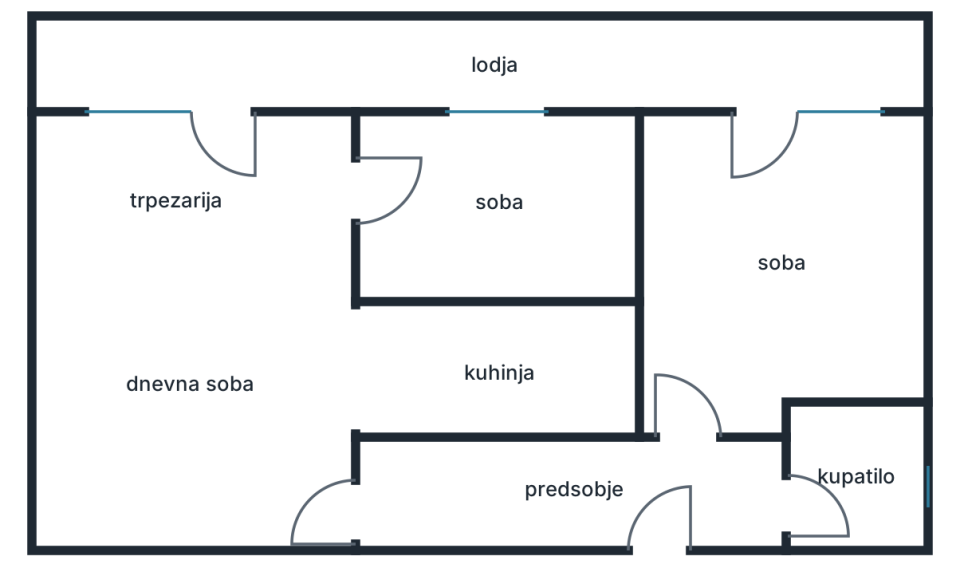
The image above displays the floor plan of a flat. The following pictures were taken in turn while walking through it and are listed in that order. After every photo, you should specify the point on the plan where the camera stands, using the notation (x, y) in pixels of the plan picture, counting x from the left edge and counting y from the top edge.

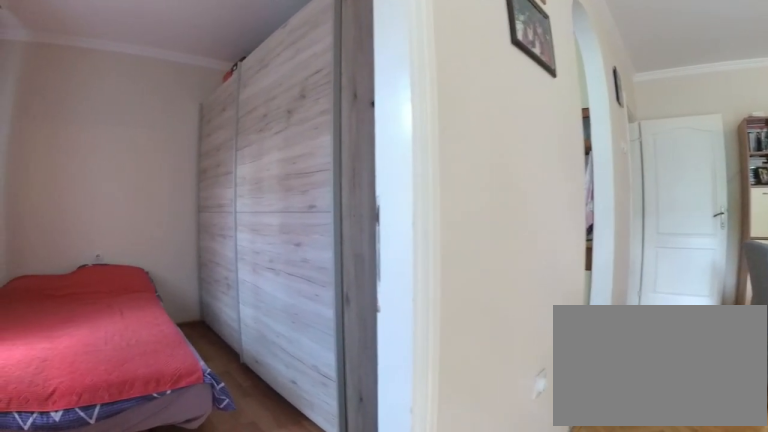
(256, 204)
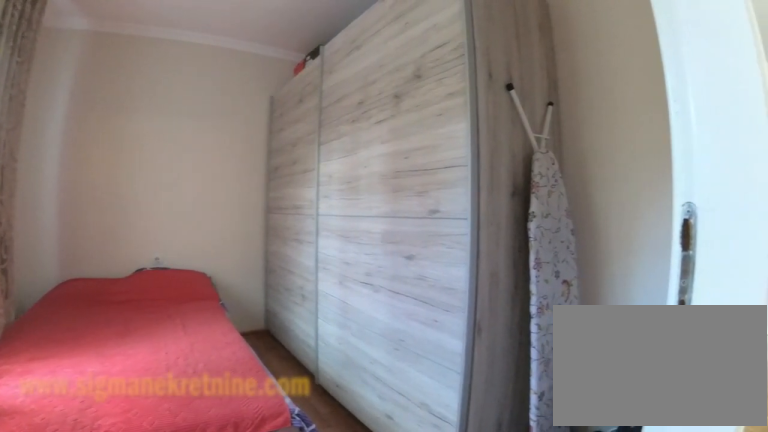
(295, 202)
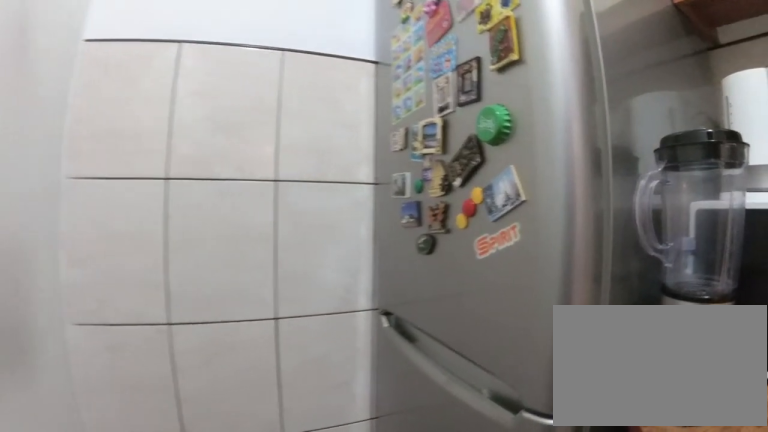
(568, 358)
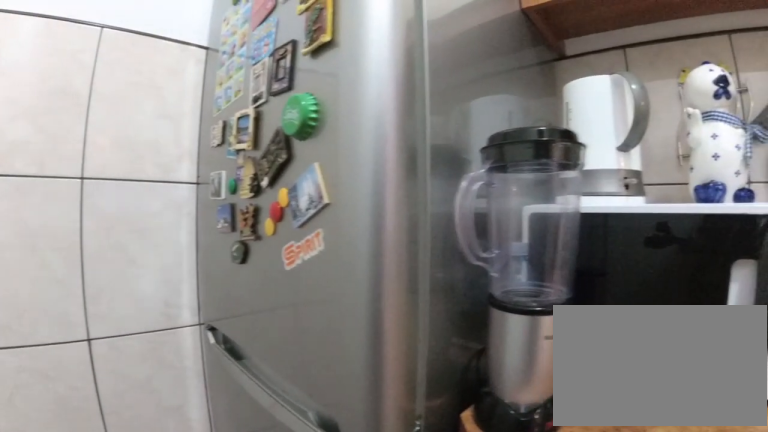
(590, 349)
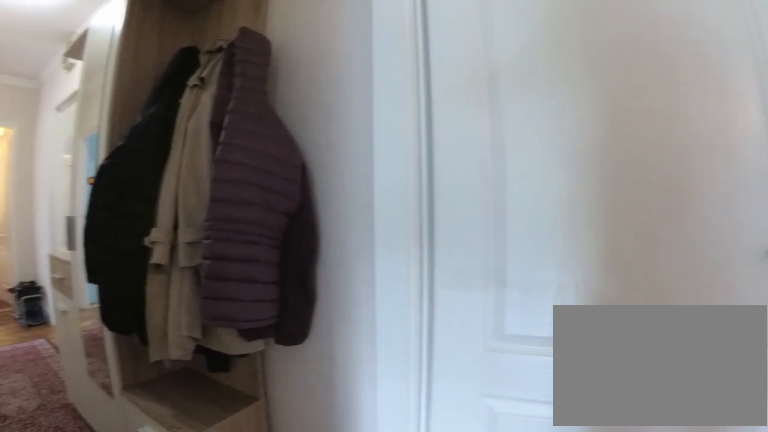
(298, 433)
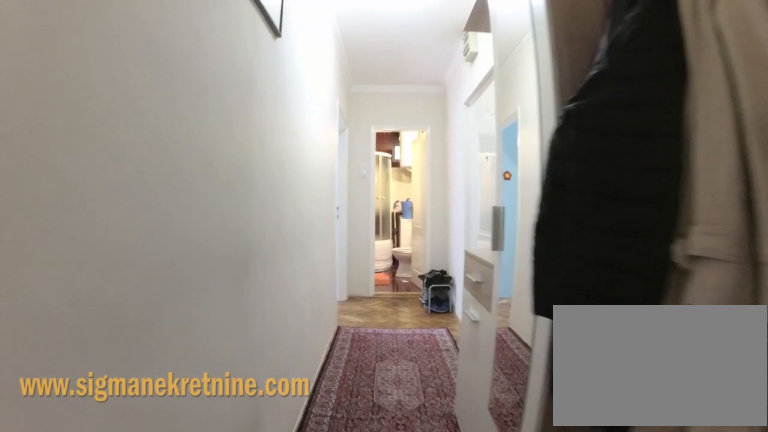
(324, 486)
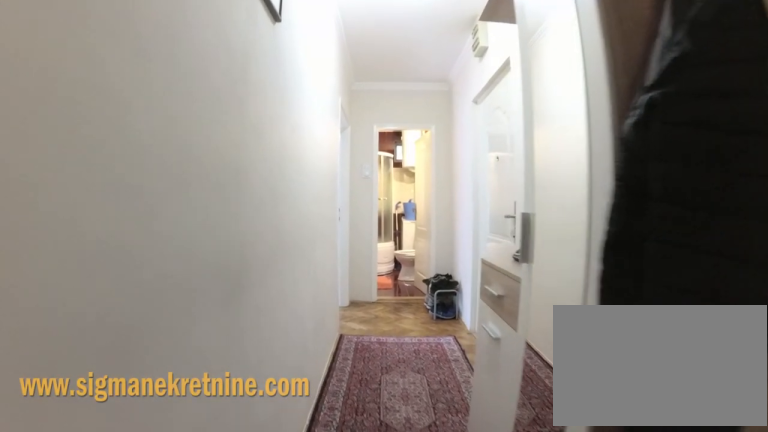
(340, 487)
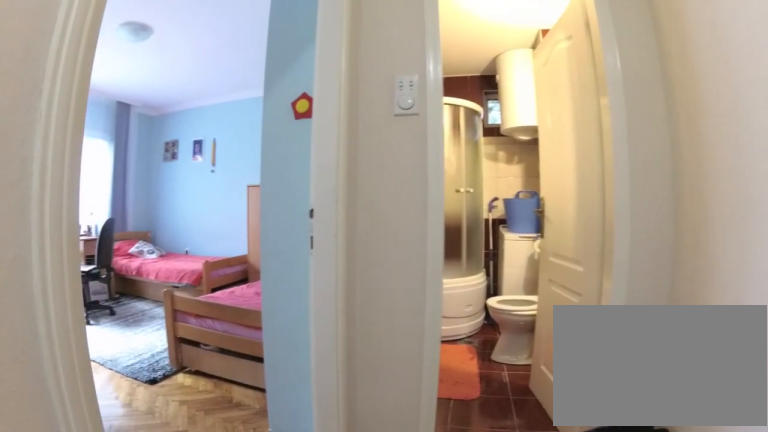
(646, 495)
